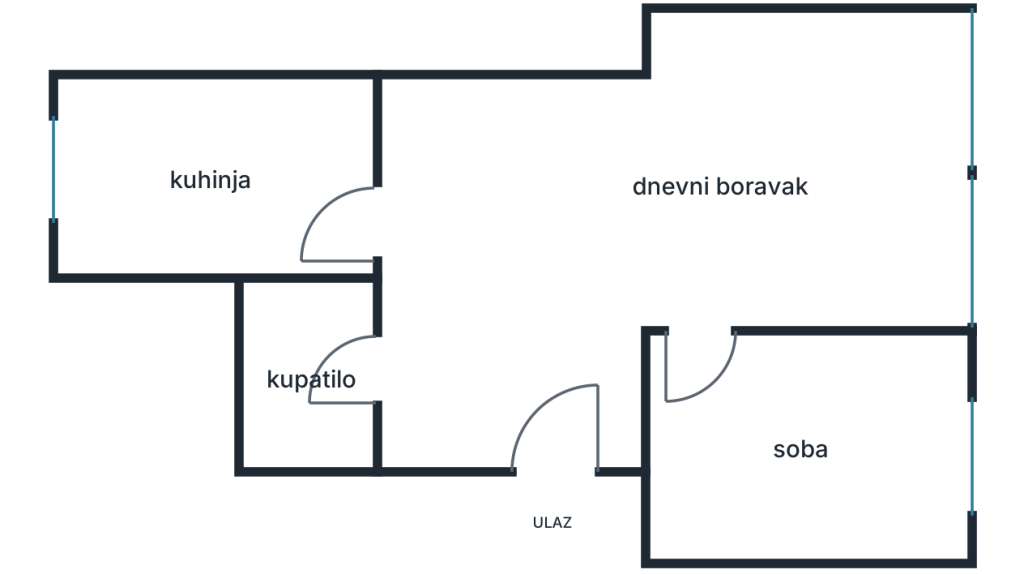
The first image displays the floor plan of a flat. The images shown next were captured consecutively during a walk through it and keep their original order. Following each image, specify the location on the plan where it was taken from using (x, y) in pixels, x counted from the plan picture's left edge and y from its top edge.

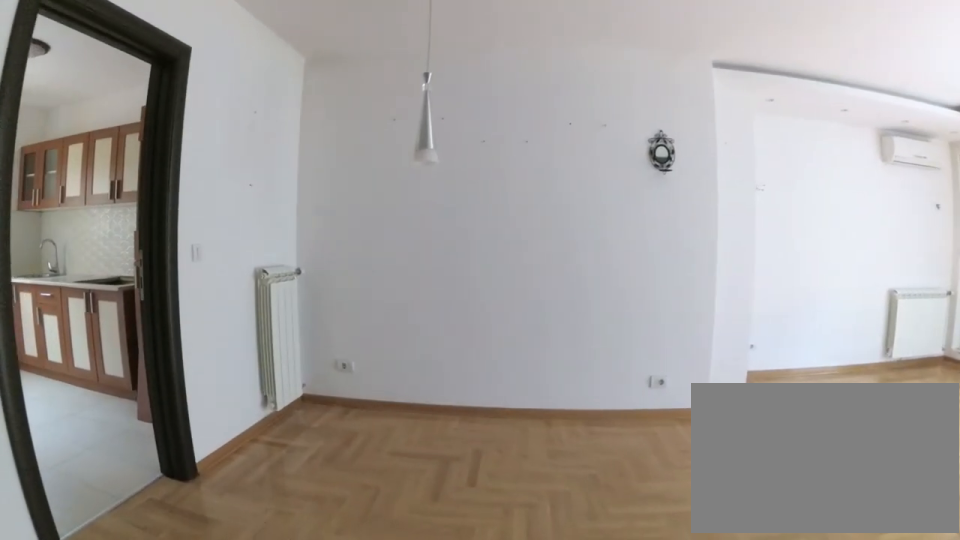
(542, 454)
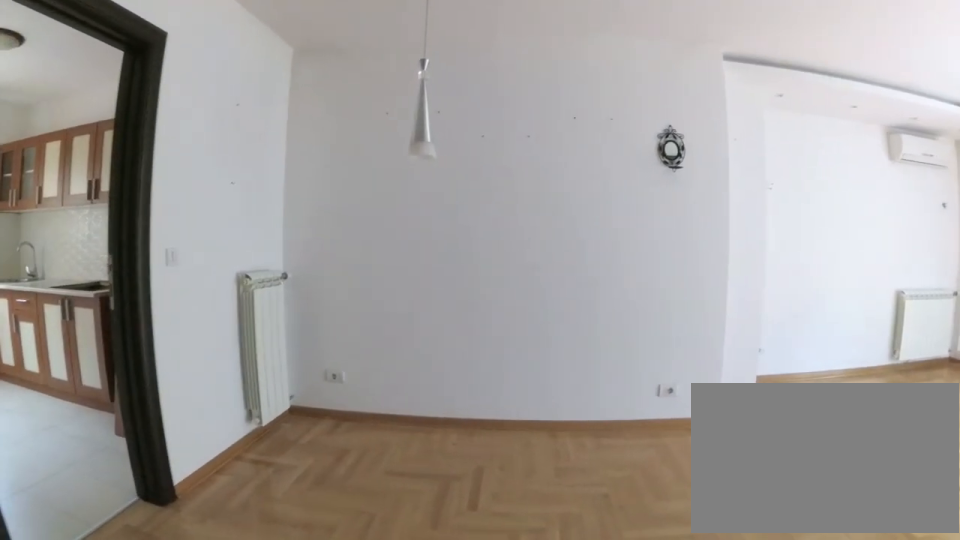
(543, 438)
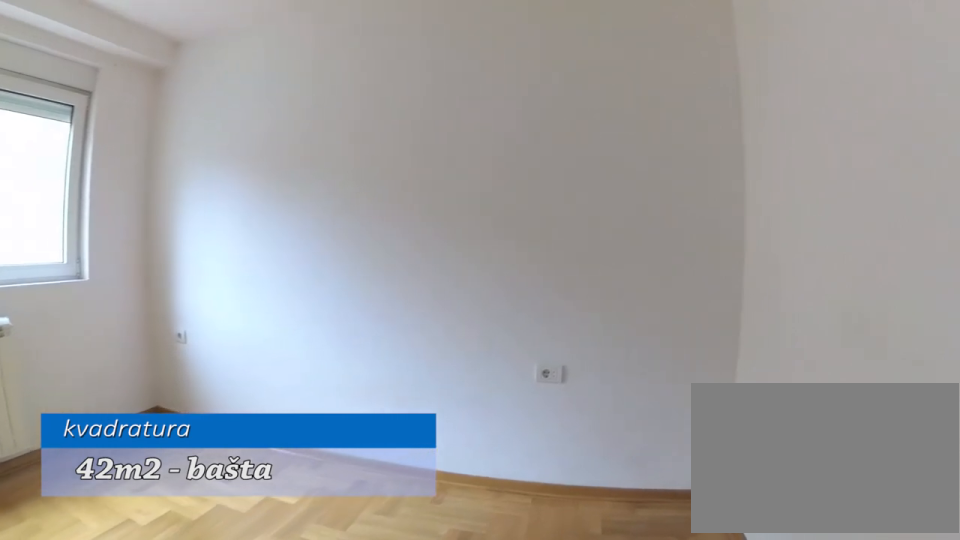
(712, 352)
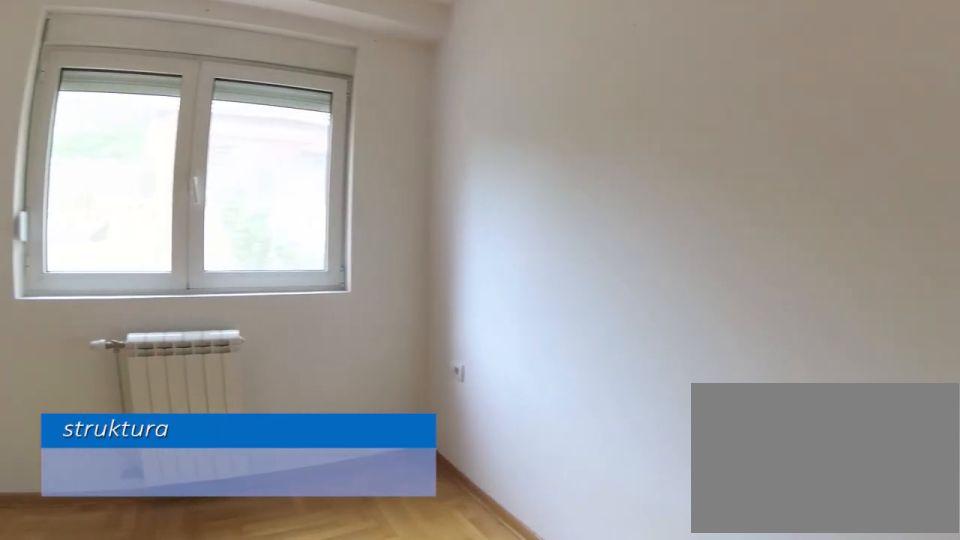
(692, 410)
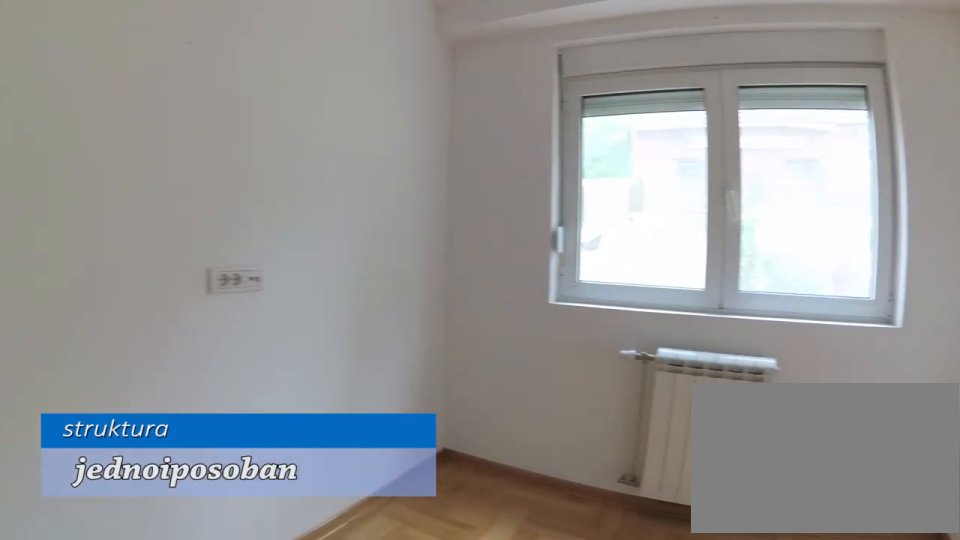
(686, 436)
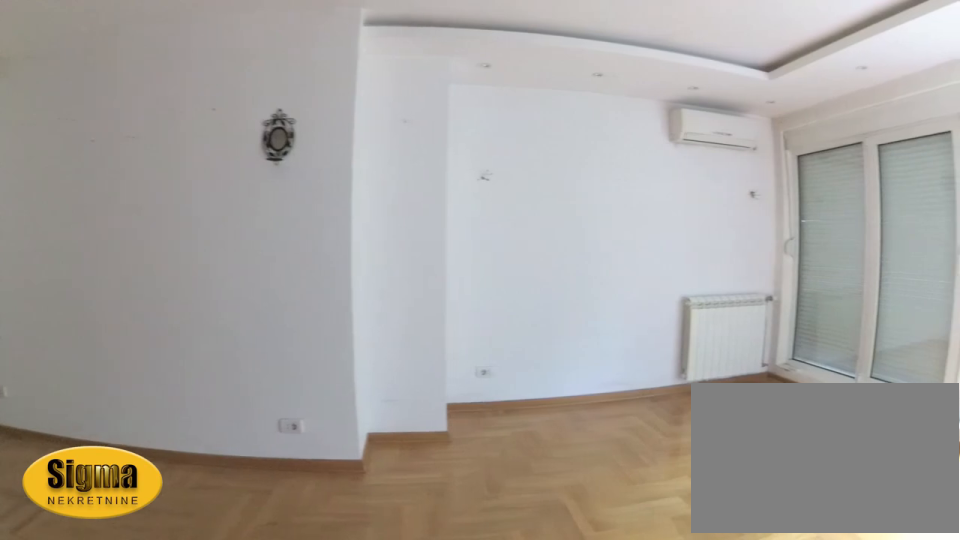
(700, 311)
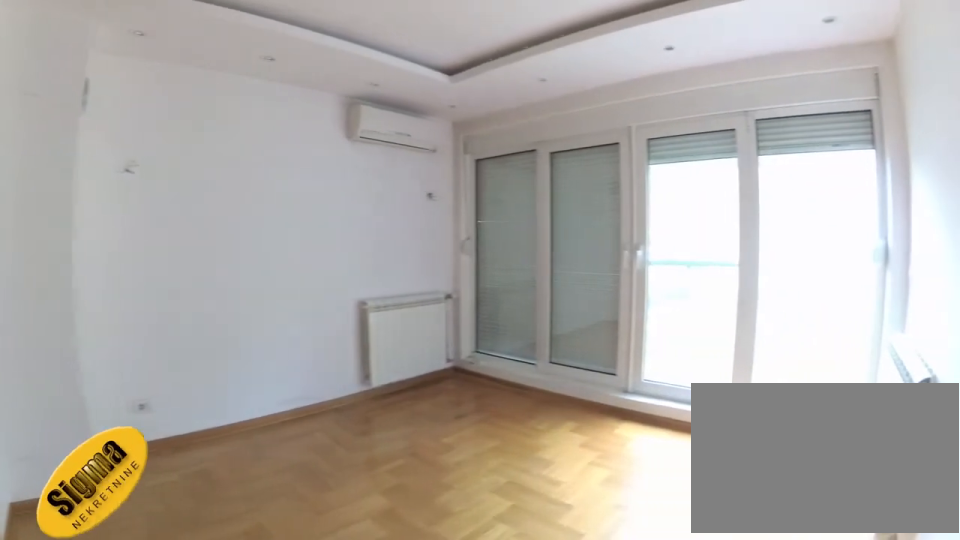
(699, 300)
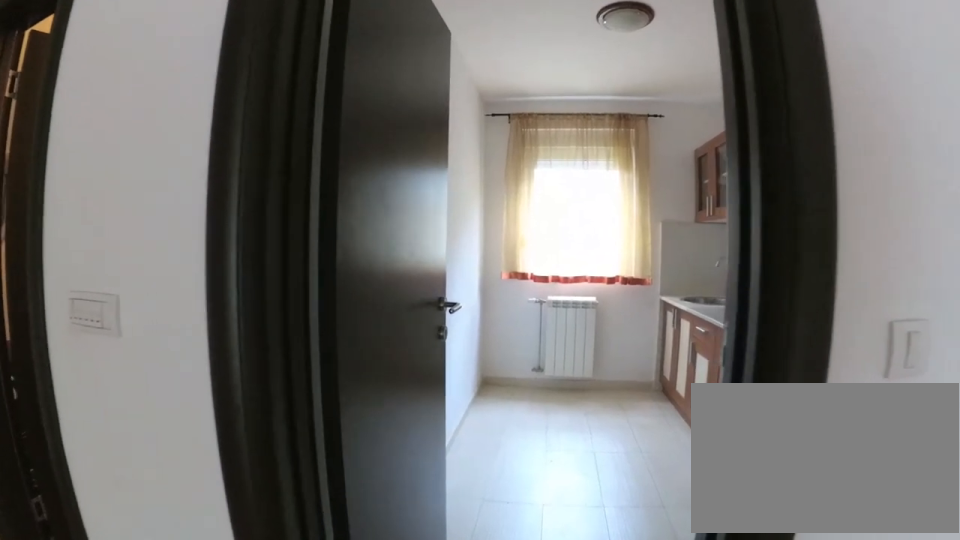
(493, 228)
